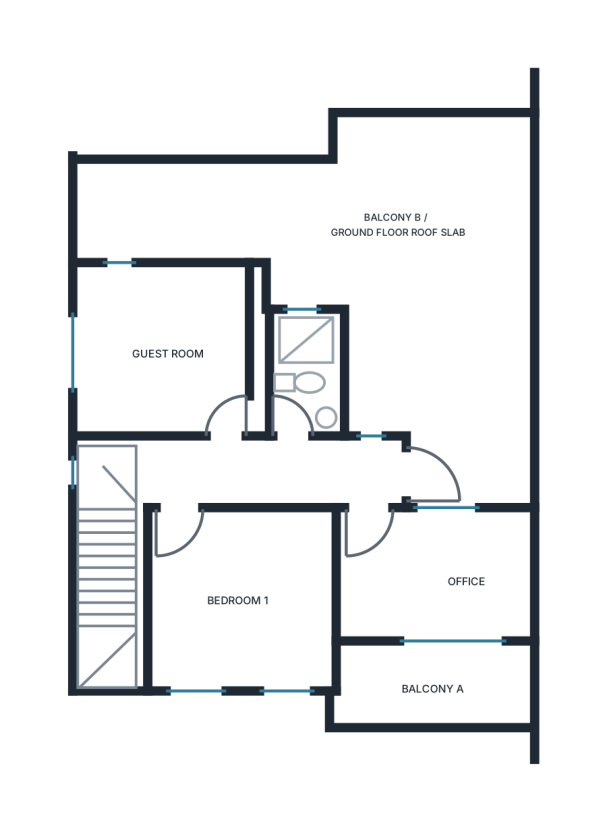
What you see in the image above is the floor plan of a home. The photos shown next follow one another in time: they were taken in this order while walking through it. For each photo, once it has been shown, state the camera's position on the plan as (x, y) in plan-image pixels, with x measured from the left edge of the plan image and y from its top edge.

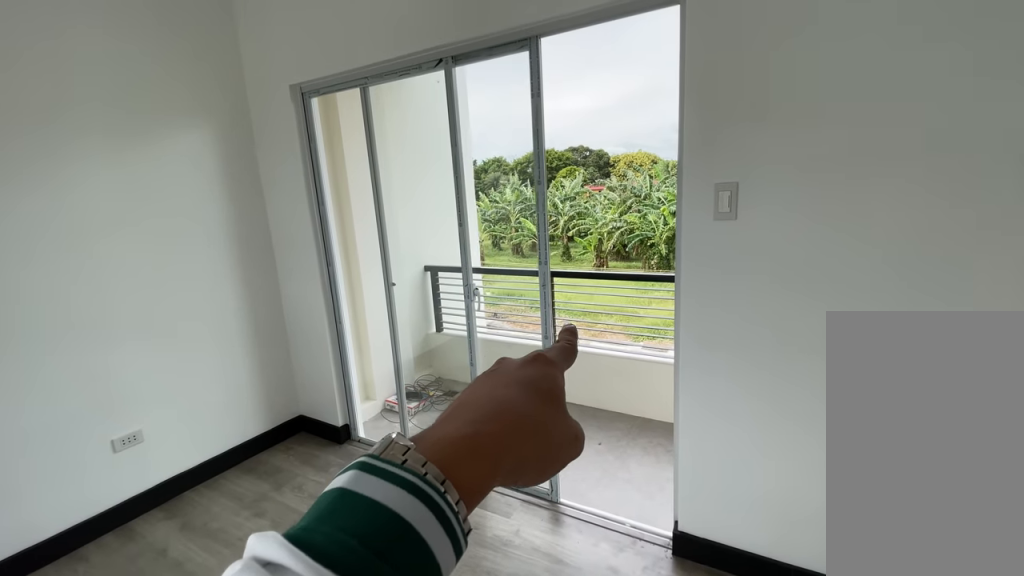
(510, 571)
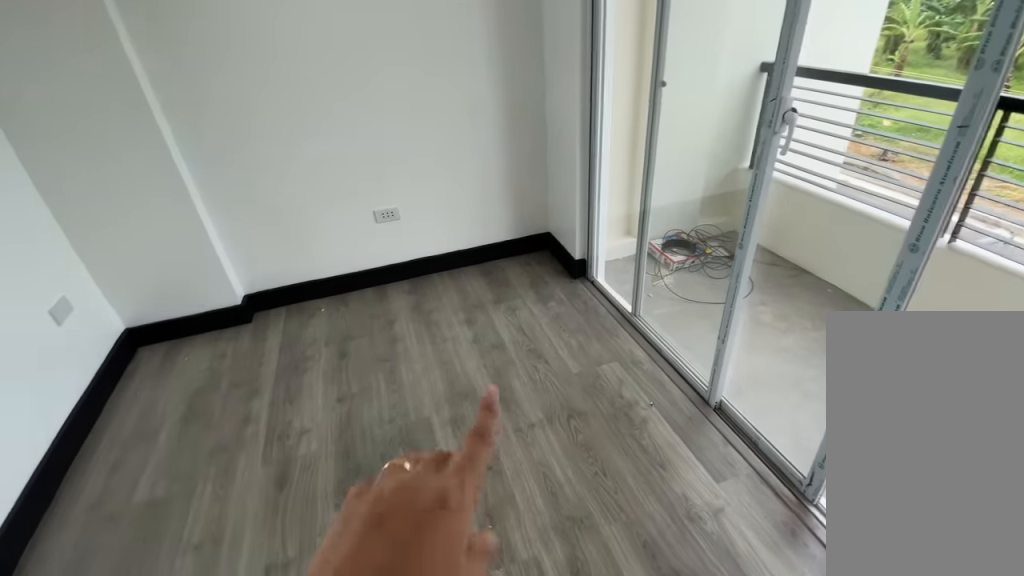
(513, 570)
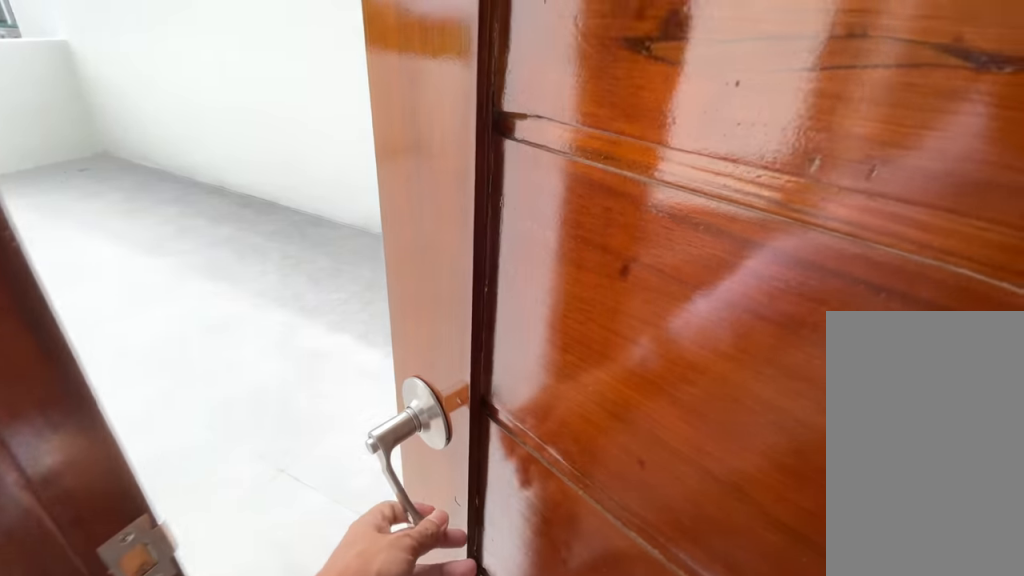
(485, 425)
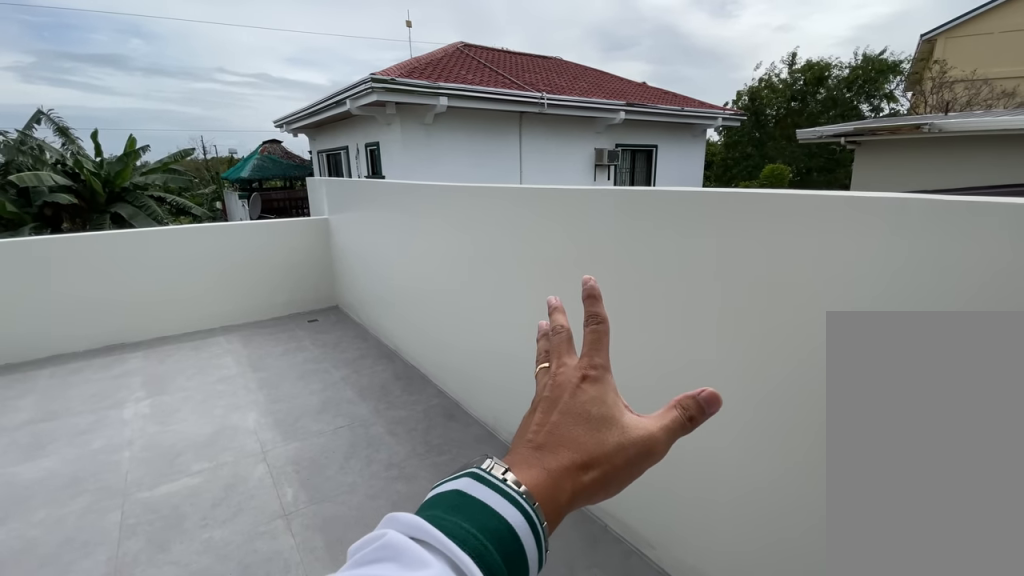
(485, 425)
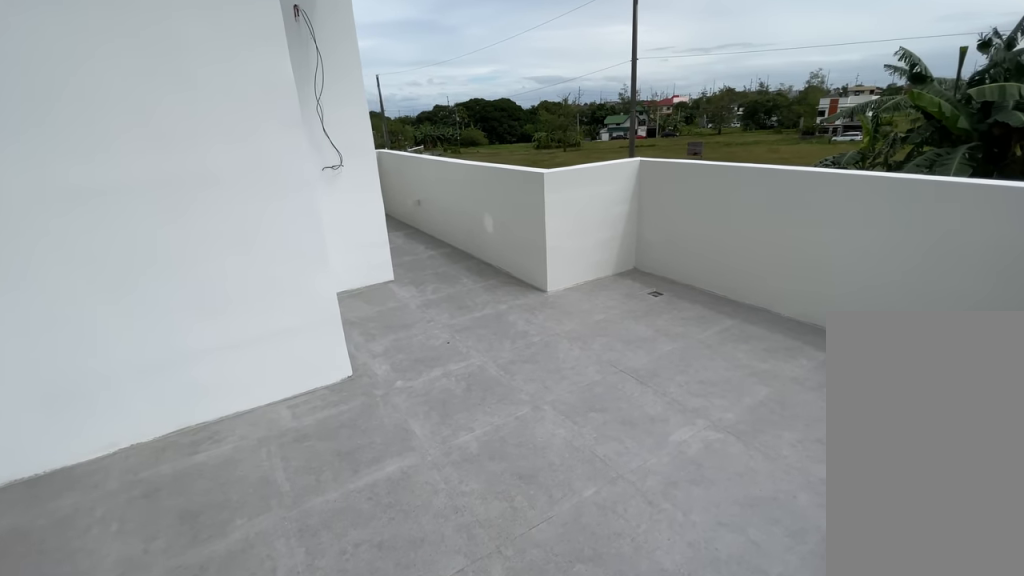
(485, 409)
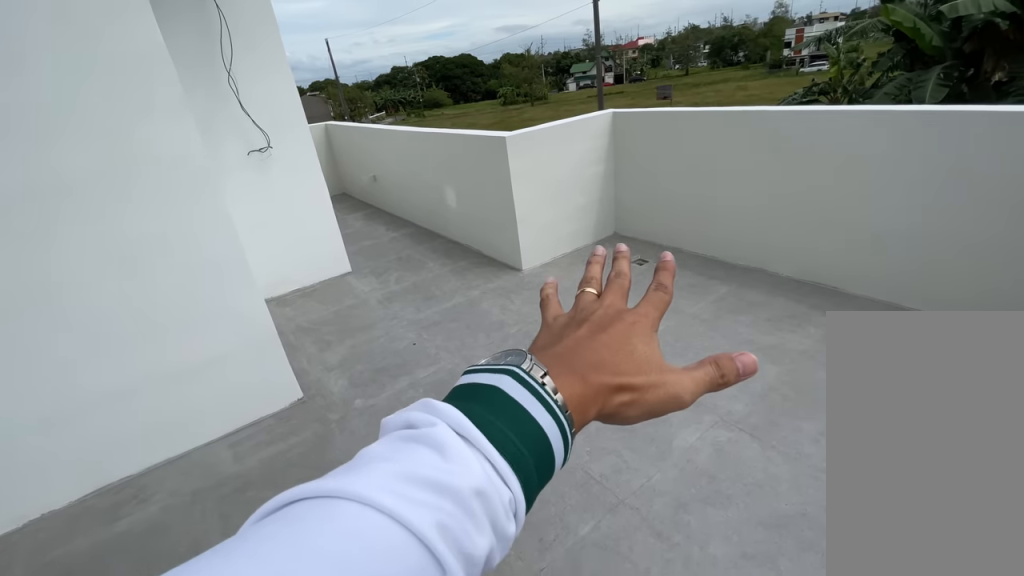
(429, 262)
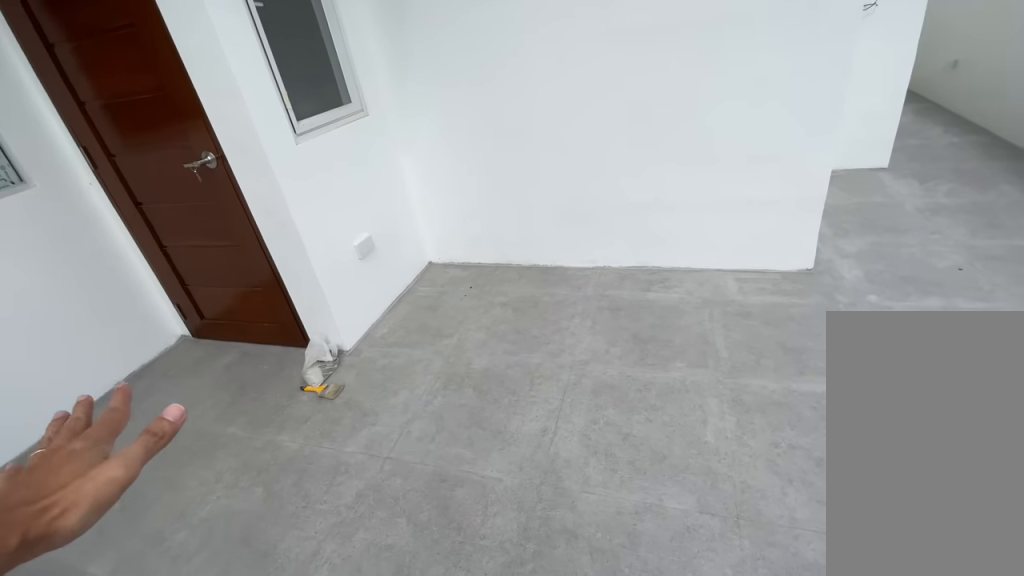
(428, 261)
